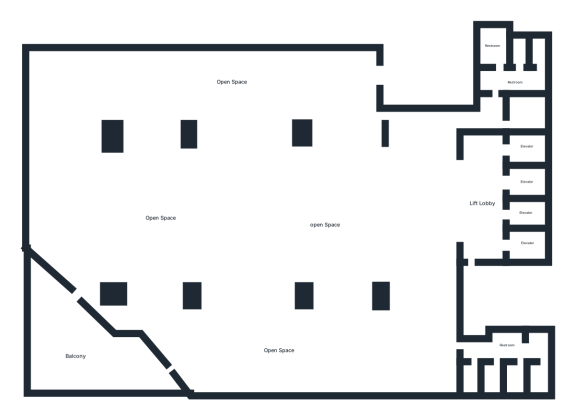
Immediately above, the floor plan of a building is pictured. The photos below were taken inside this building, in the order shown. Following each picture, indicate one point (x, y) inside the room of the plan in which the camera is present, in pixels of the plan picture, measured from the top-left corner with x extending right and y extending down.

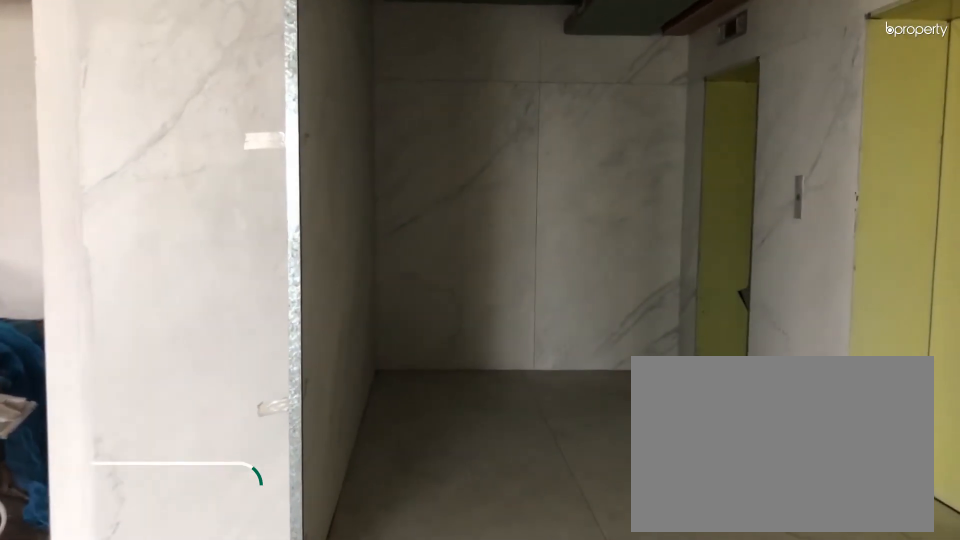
(482, 201)
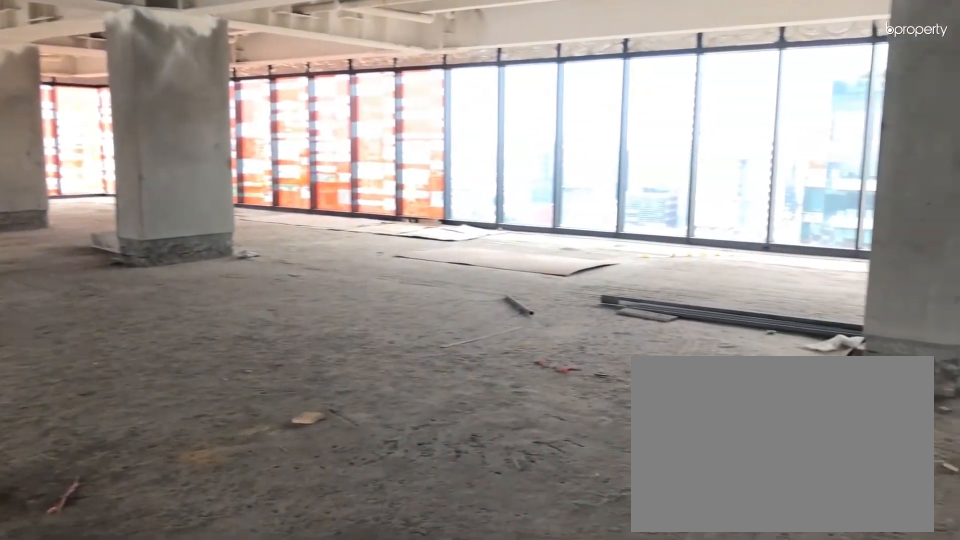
(206, 192)
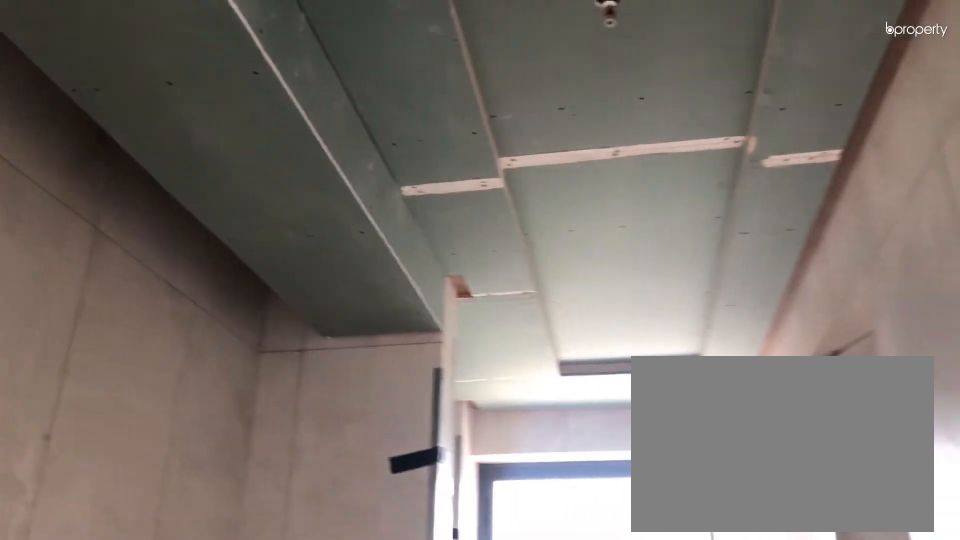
(506, 346)
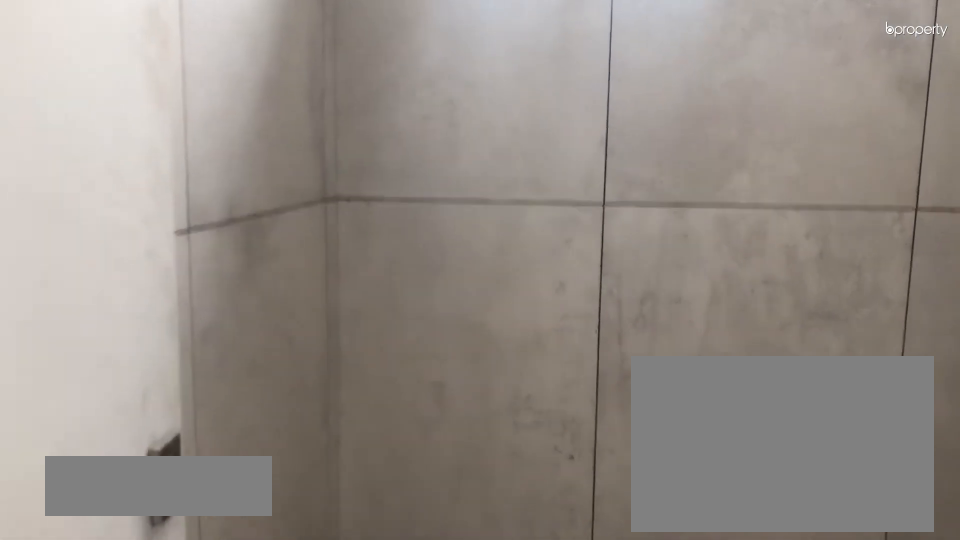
(467, 380)
